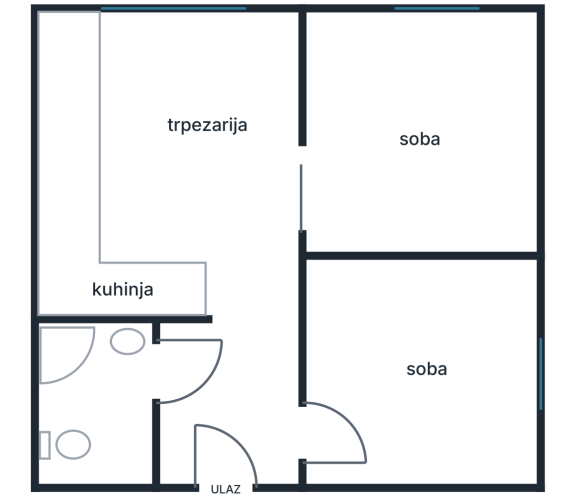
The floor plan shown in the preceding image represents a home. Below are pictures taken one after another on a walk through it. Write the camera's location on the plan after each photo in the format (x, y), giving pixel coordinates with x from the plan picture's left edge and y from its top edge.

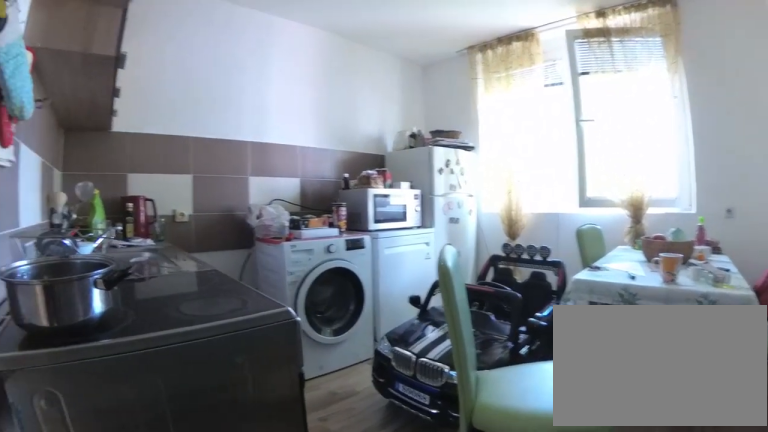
(273, 318)
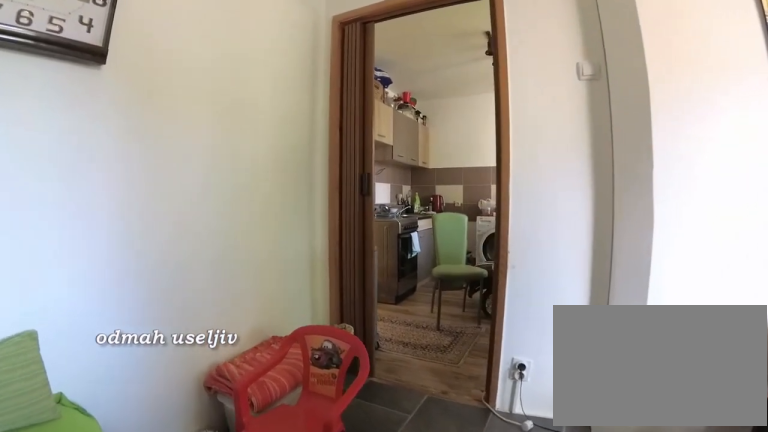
(415, 149)
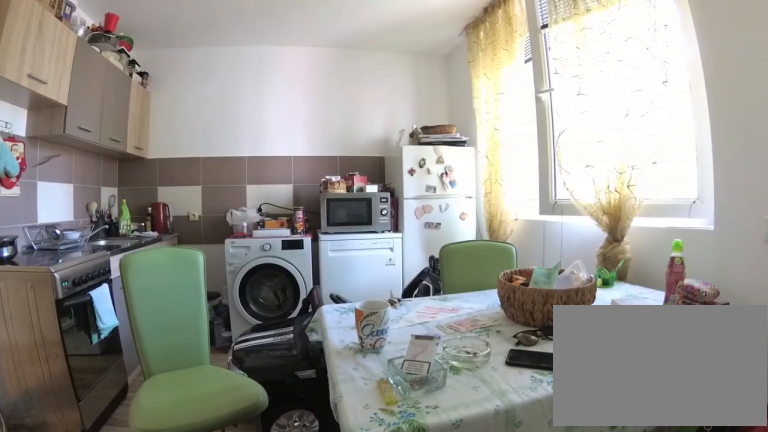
(315, 189)
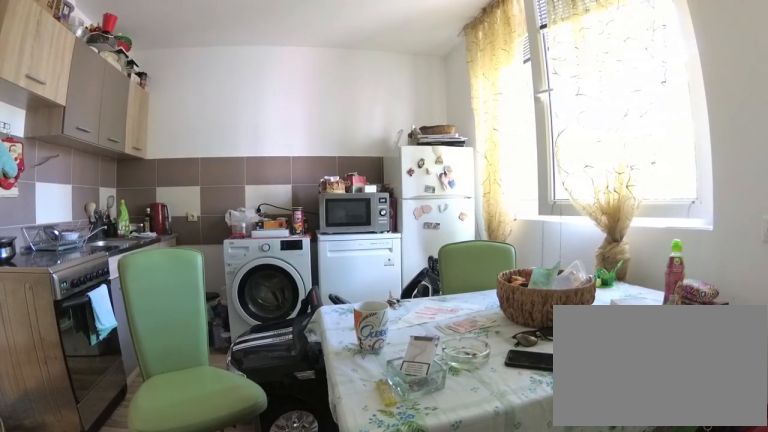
(313, 190)
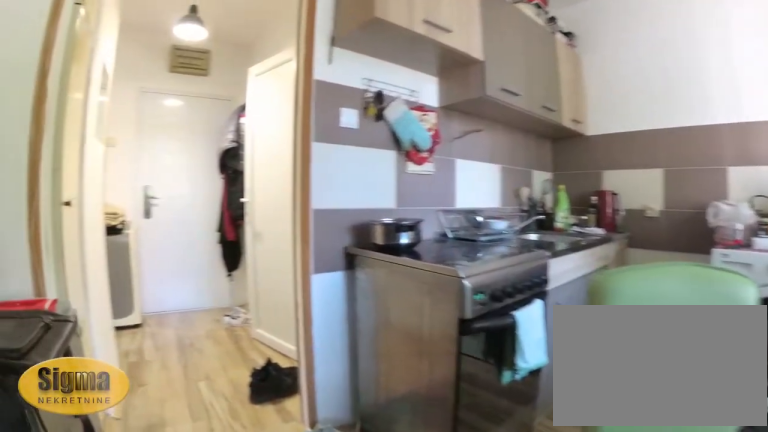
(265, 185)
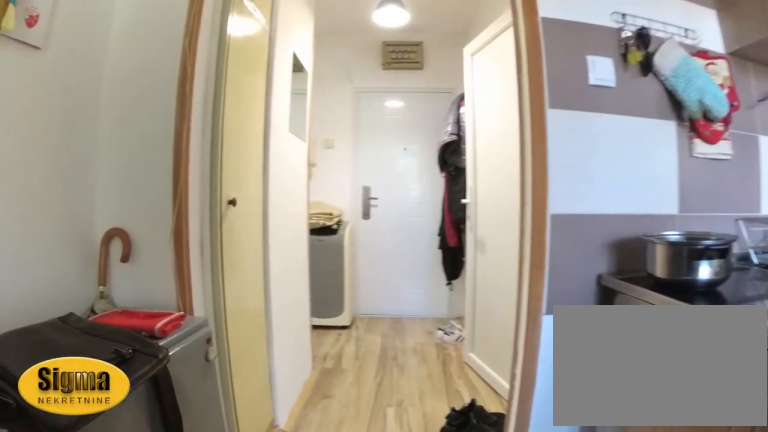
(252, 204)
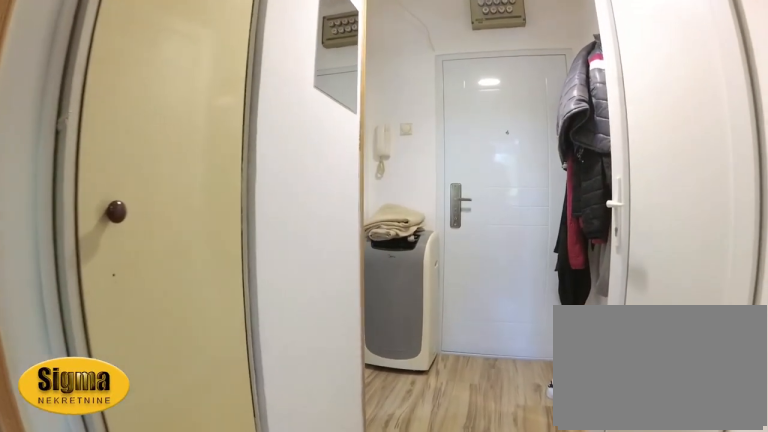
(251, 268)
